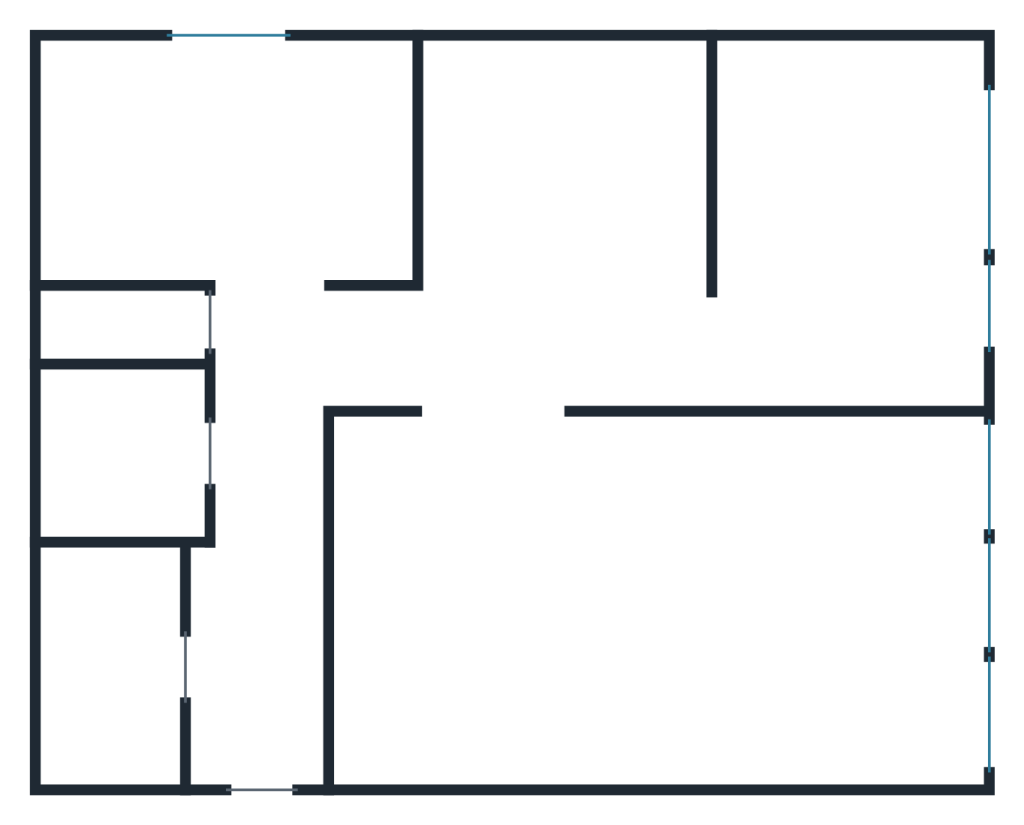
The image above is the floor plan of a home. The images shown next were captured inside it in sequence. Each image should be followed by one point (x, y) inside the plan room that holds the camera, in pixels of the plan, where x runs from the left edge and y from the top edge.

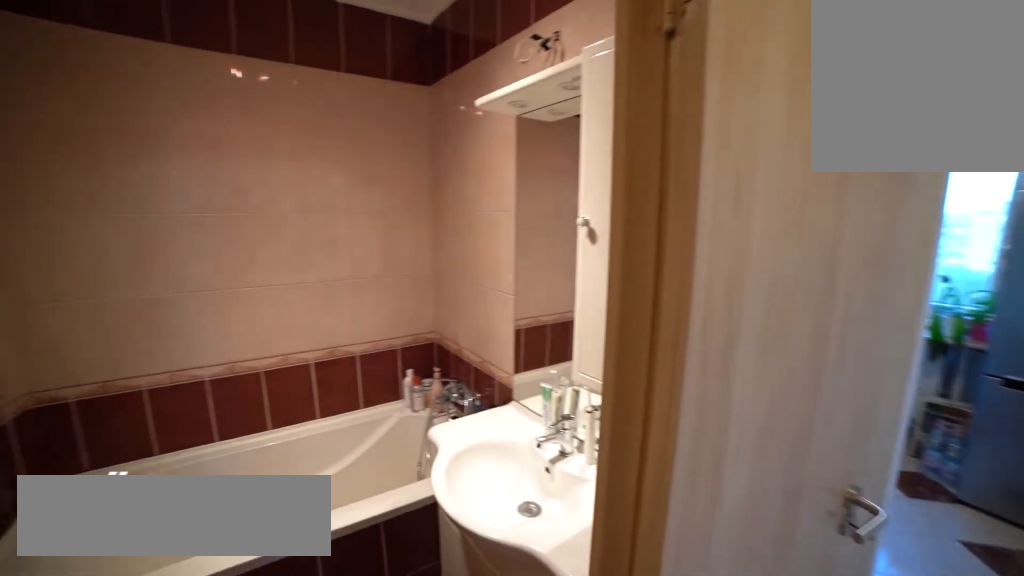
(258, 688)
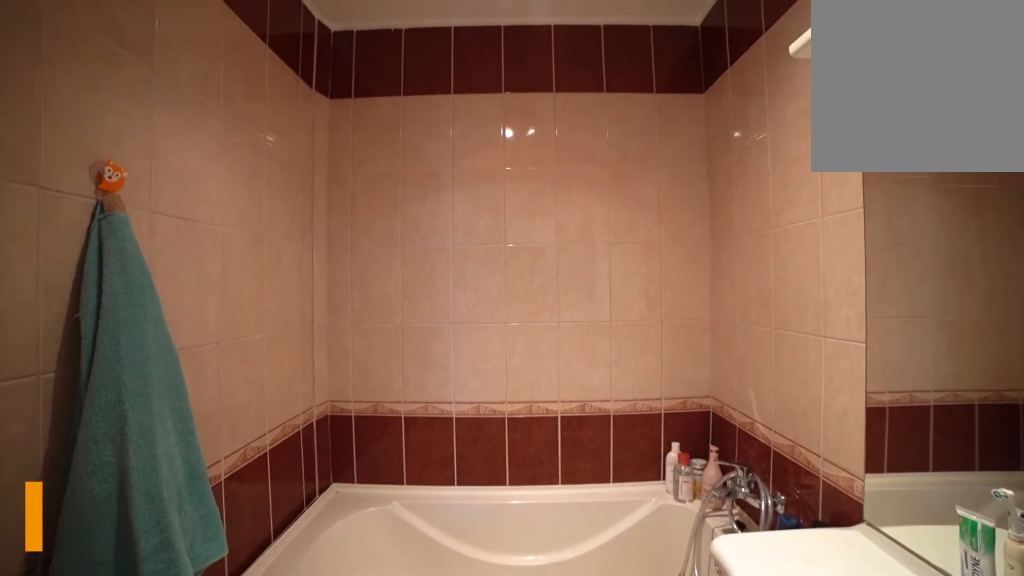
(104, 458)
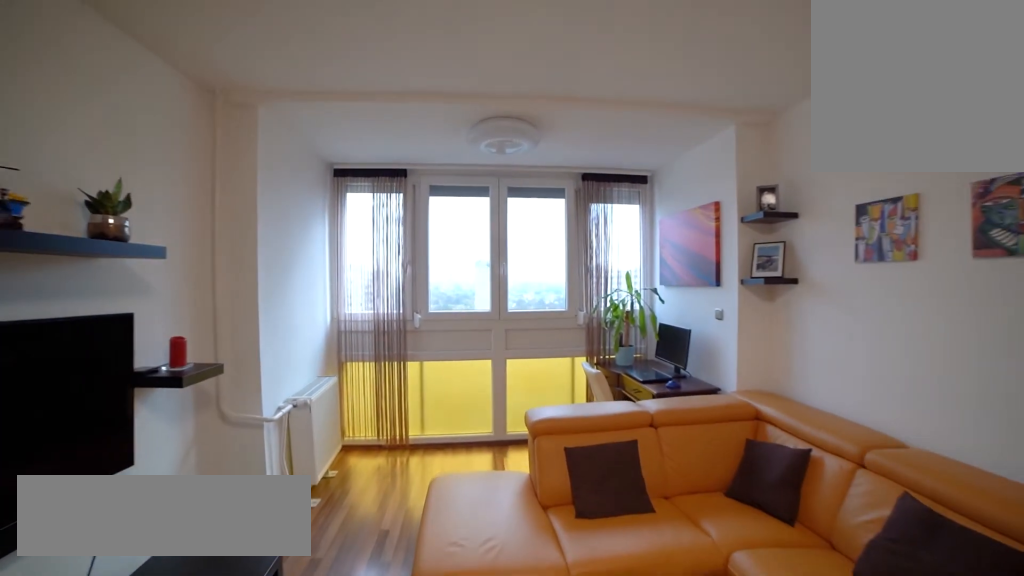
(513, 595)
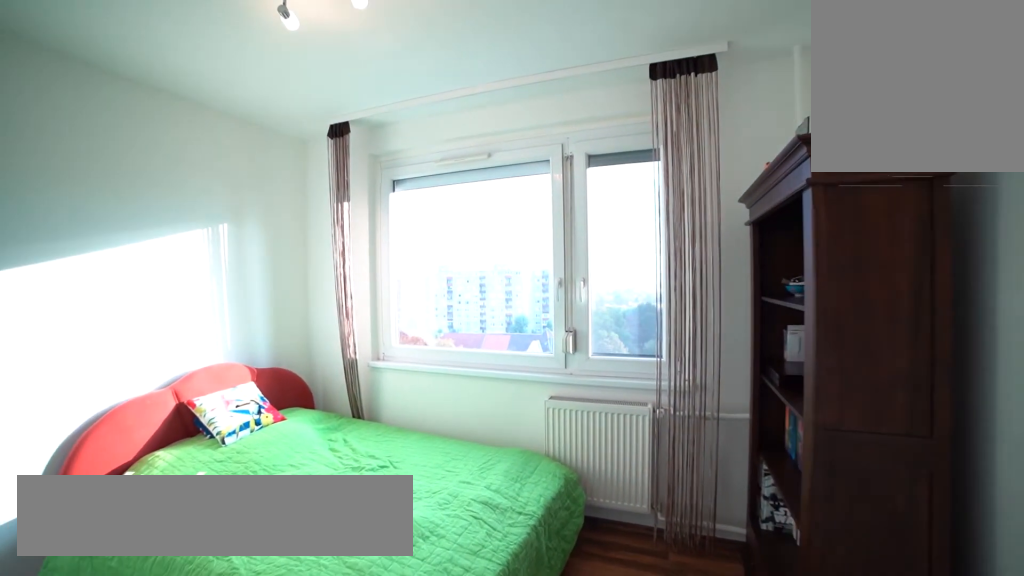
(709, 339)
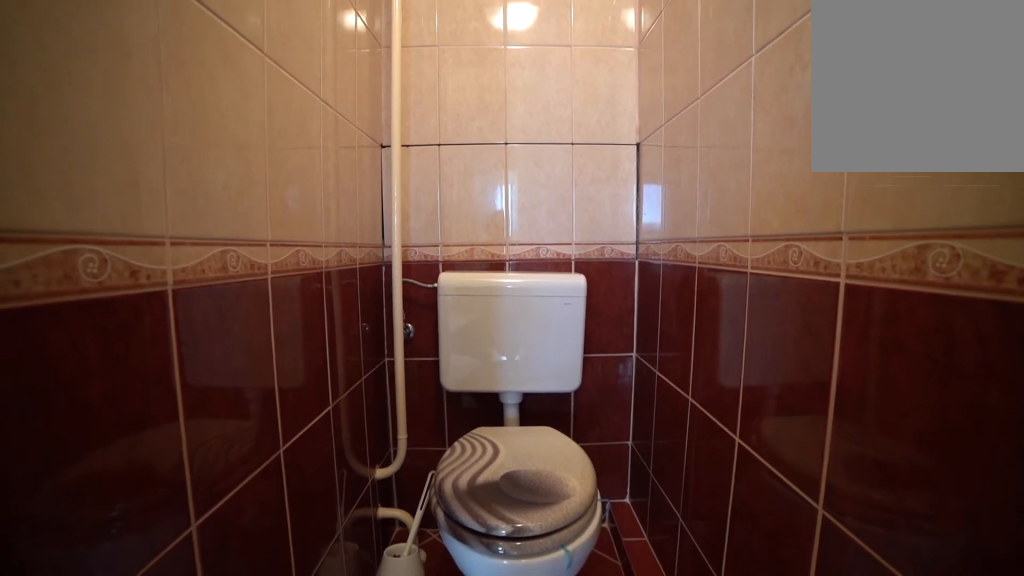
(125, 322)
